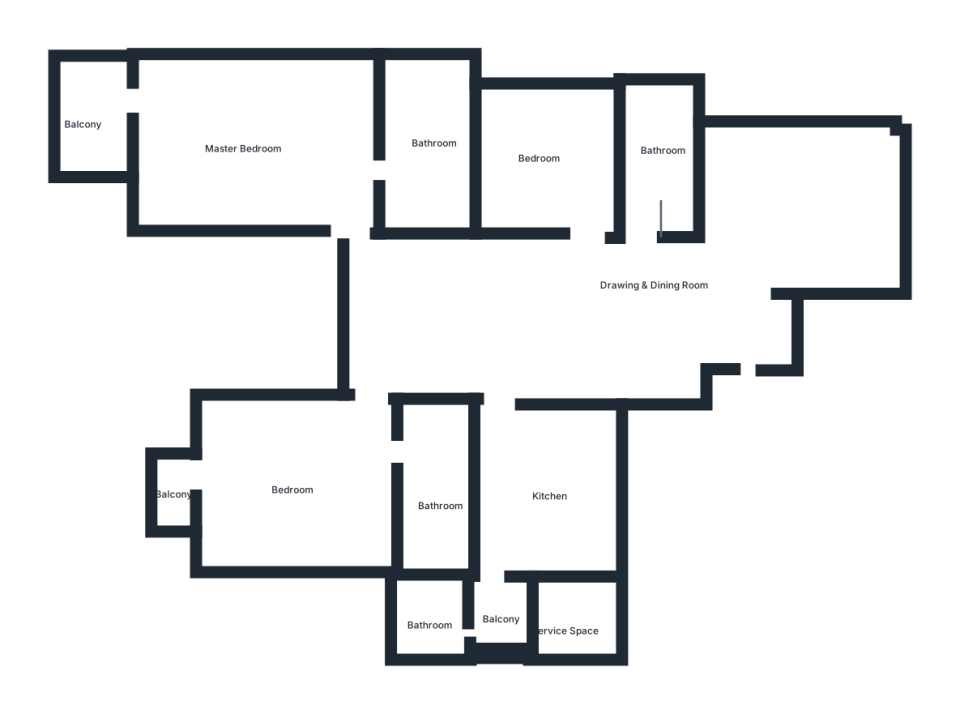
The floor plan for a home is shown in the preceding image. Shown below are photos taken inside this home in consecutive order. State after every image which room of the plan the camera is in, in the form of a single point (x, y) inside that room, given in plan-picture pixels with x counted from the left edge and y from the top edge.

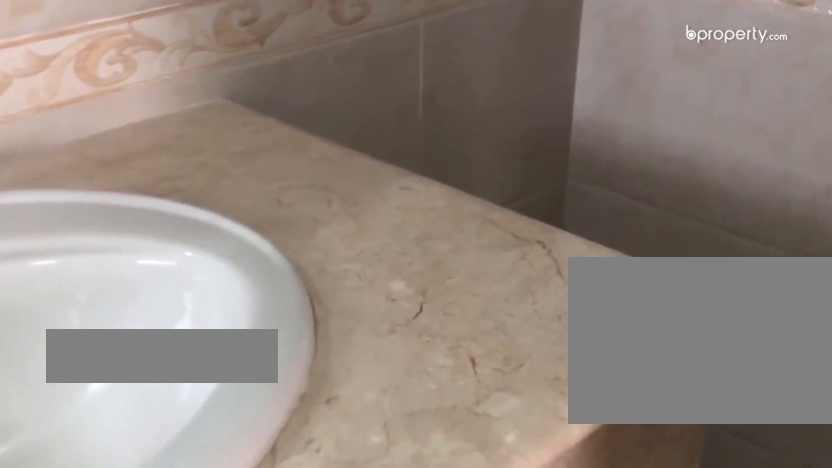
(432, 151)
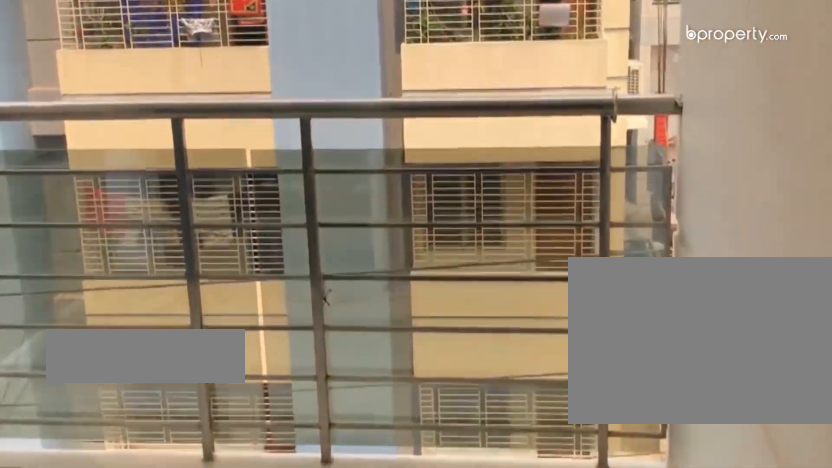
(102, 113)
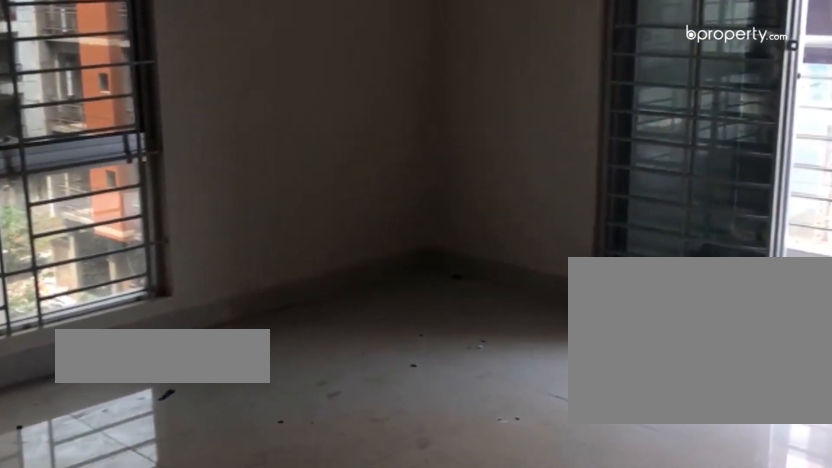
(317, 493)
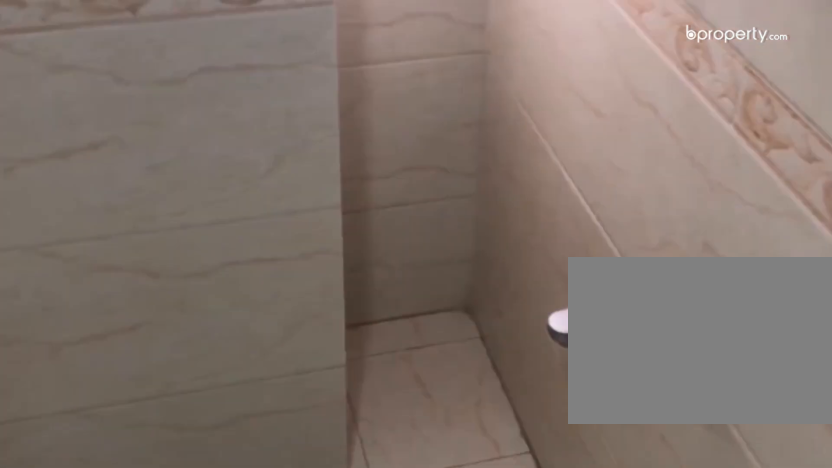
(434, 473)
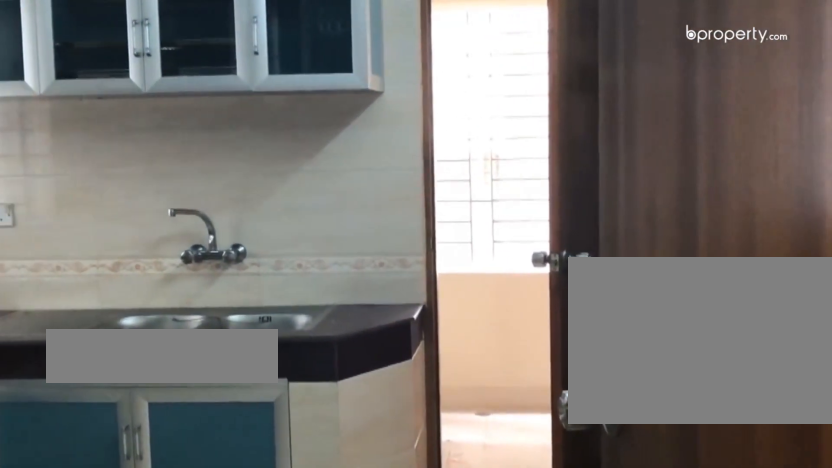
(543, 488)
